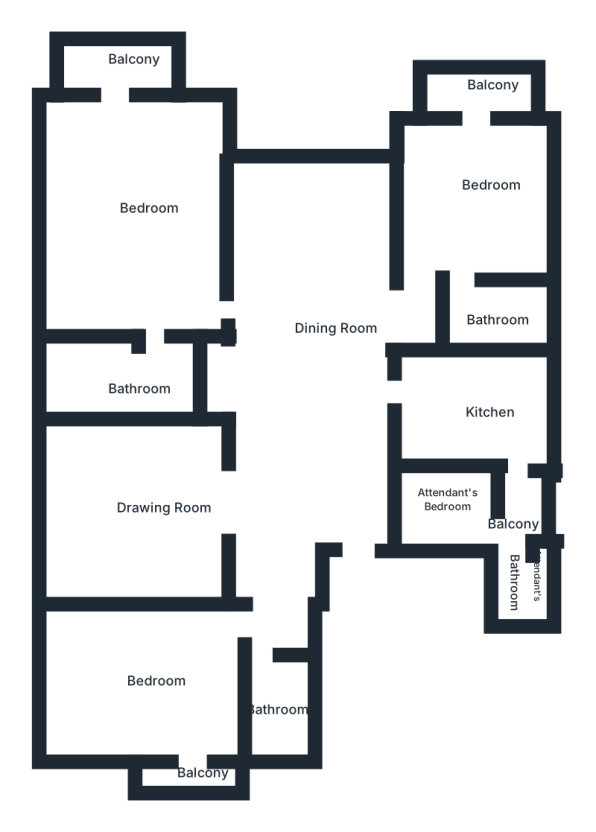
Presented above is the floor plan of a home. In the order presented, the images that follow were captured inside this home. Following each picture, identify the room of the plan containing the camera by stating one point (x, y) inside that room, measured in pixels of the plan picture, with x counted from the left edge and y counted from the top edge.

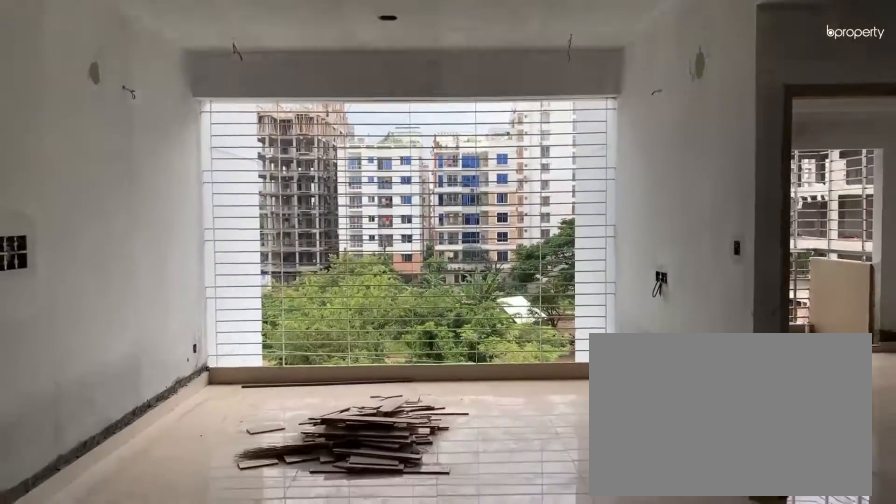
(319, 365)
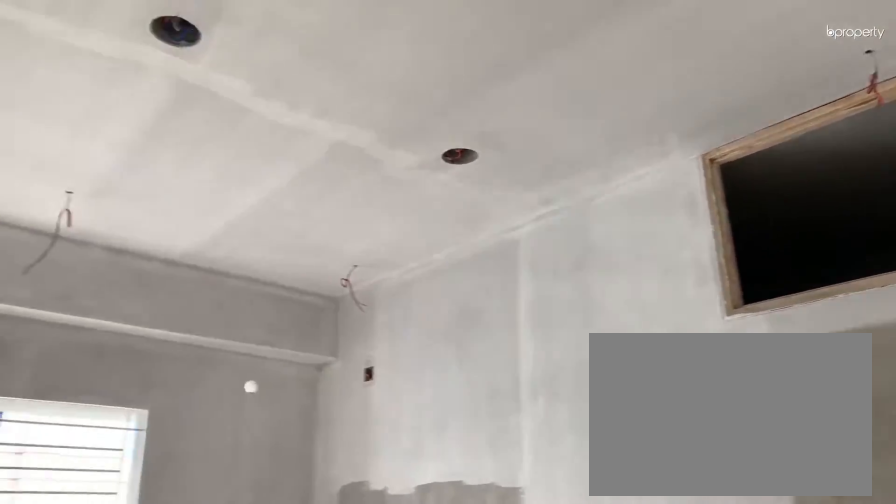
(144, 506)
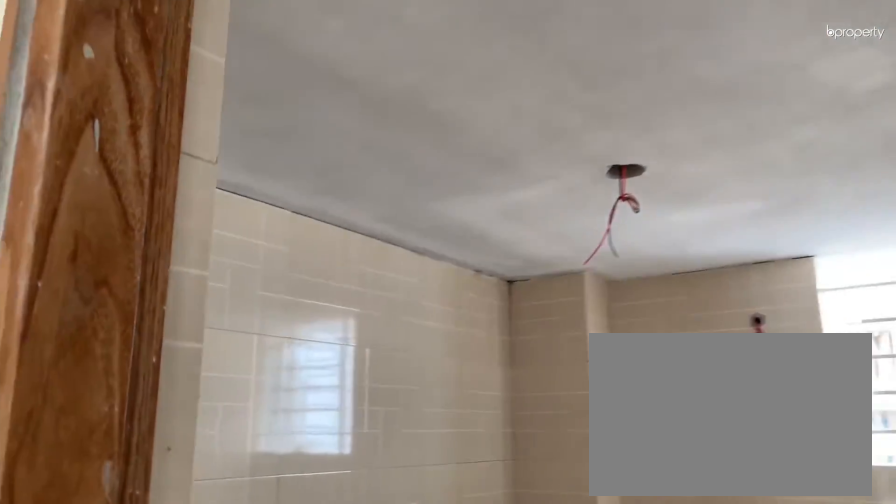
(264, 703)
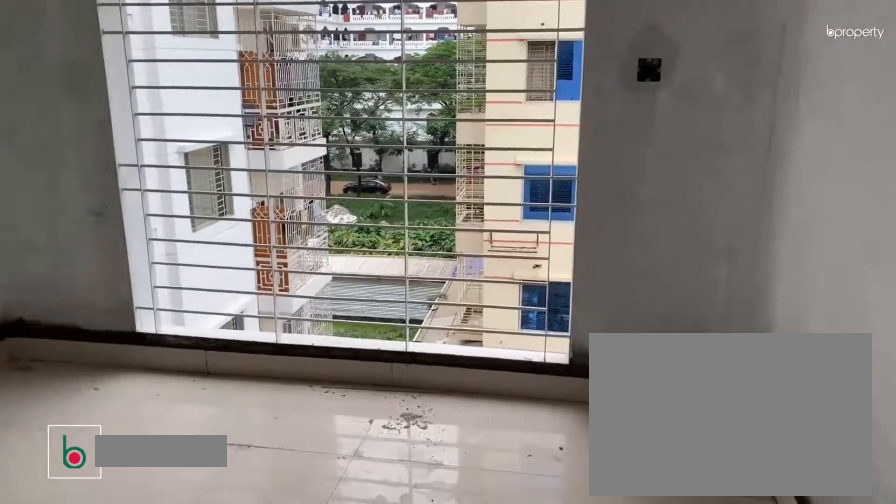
(165, 670)
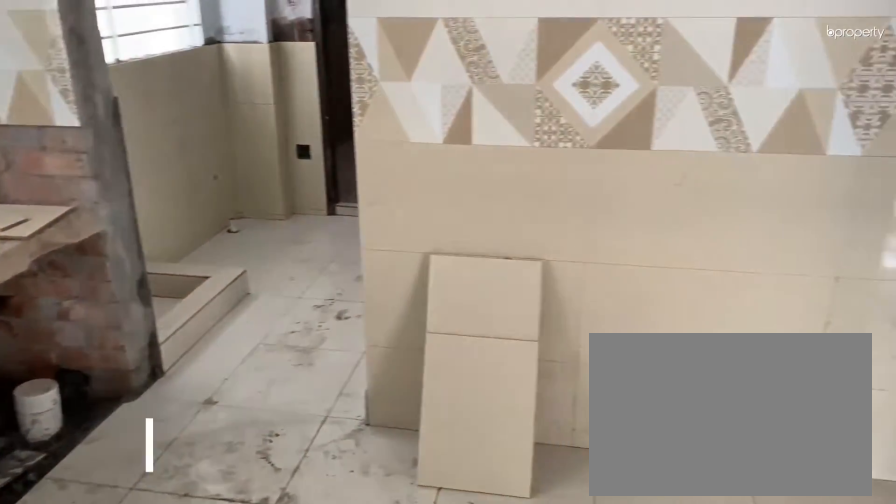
(479, 398)
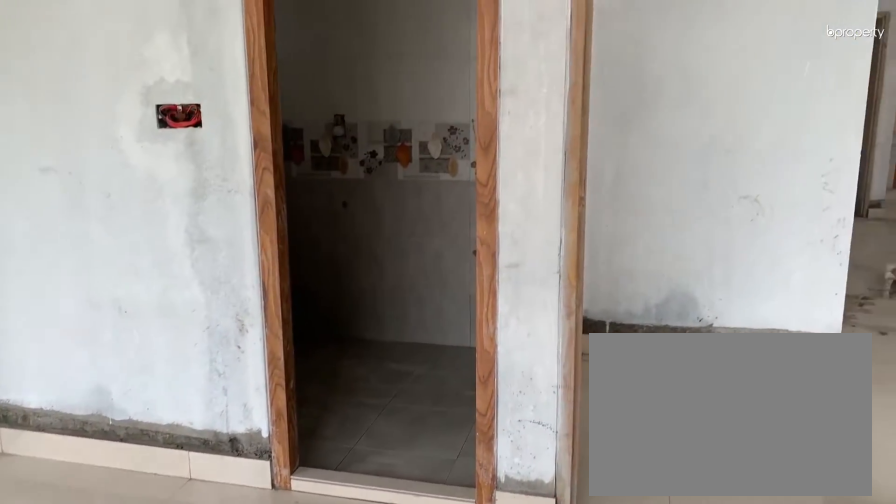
(477, 208)
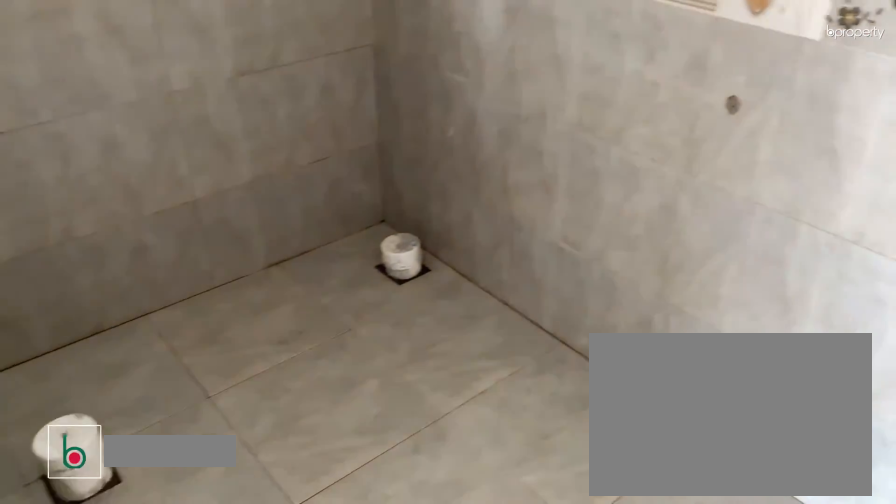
(489, 316)
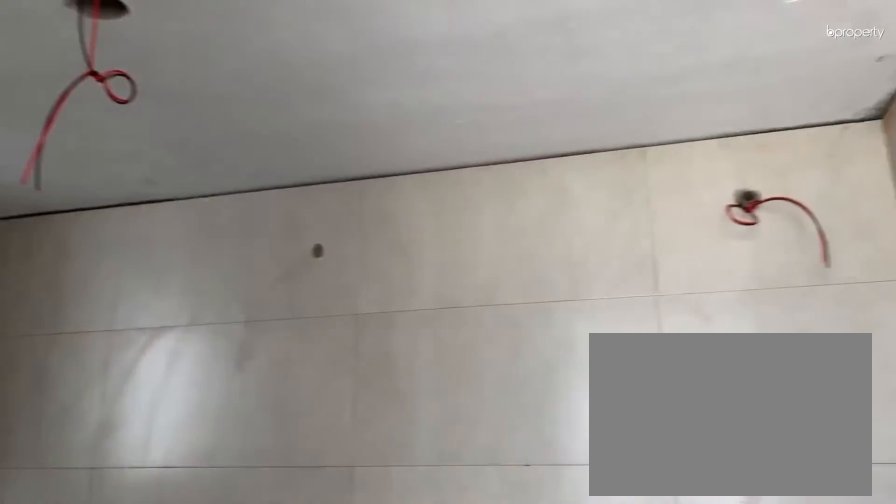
(489, 316)
